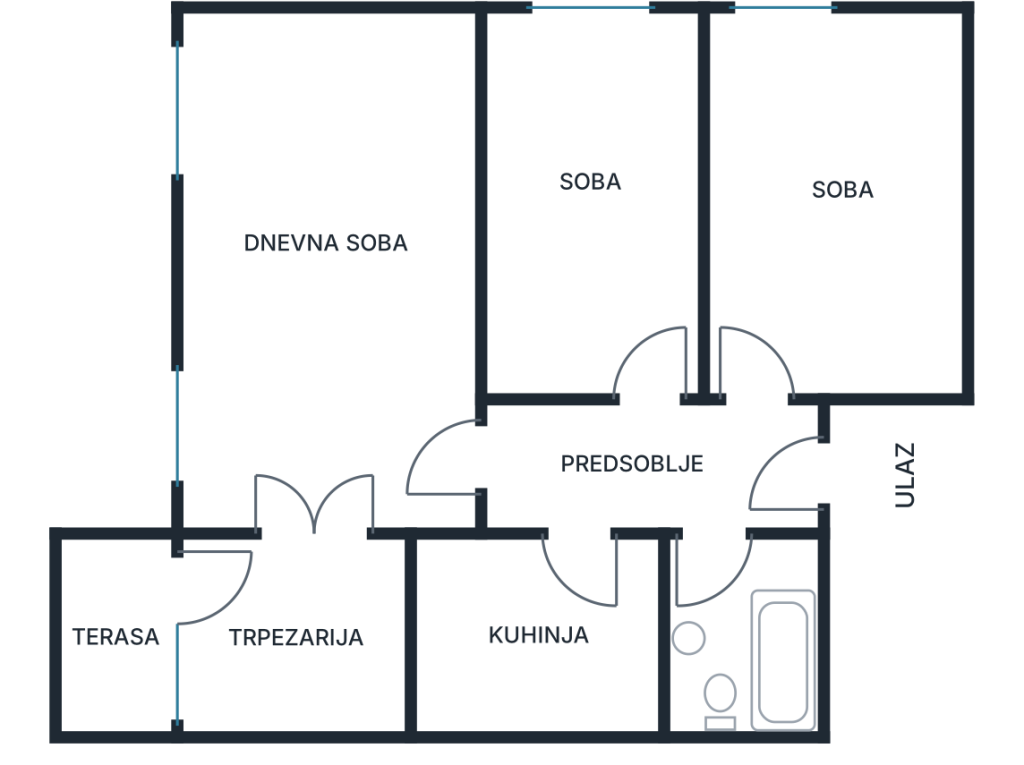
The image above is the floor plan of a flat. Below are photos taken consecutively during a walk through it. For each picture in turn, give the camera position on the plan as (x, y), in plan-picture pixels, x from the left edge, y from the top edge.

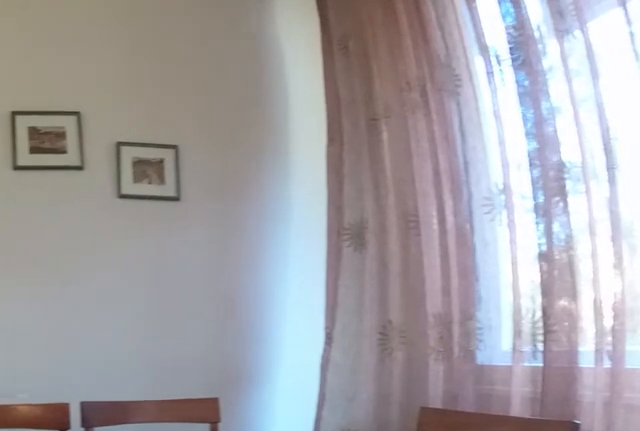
(267, 530)
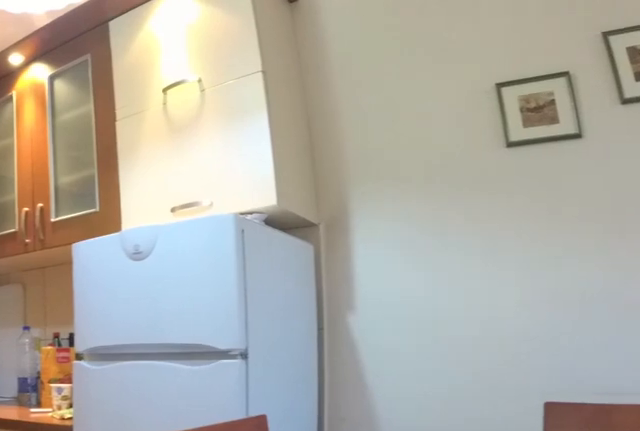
(248, 561)
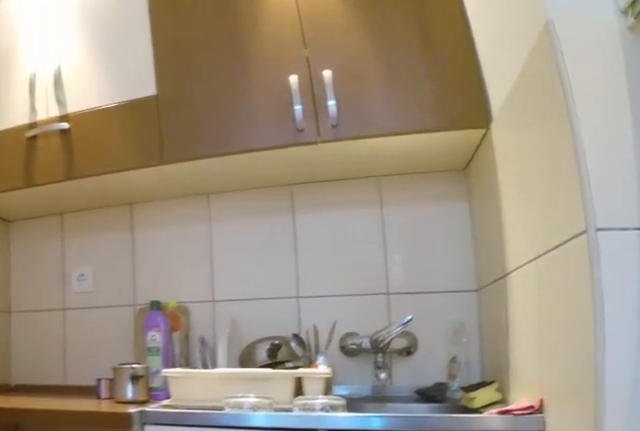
(561, 694)
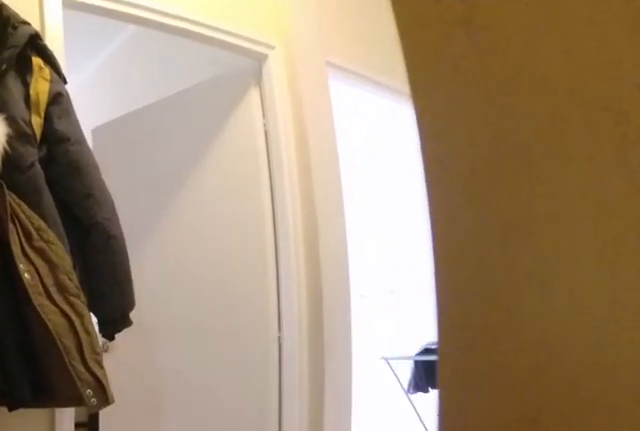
(577, 547)
